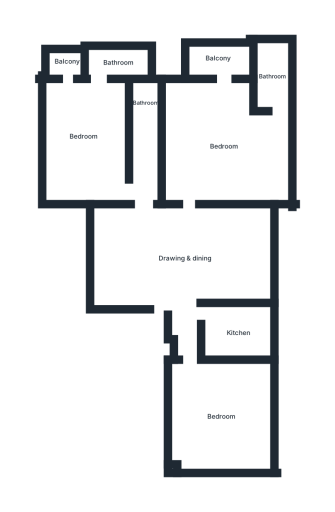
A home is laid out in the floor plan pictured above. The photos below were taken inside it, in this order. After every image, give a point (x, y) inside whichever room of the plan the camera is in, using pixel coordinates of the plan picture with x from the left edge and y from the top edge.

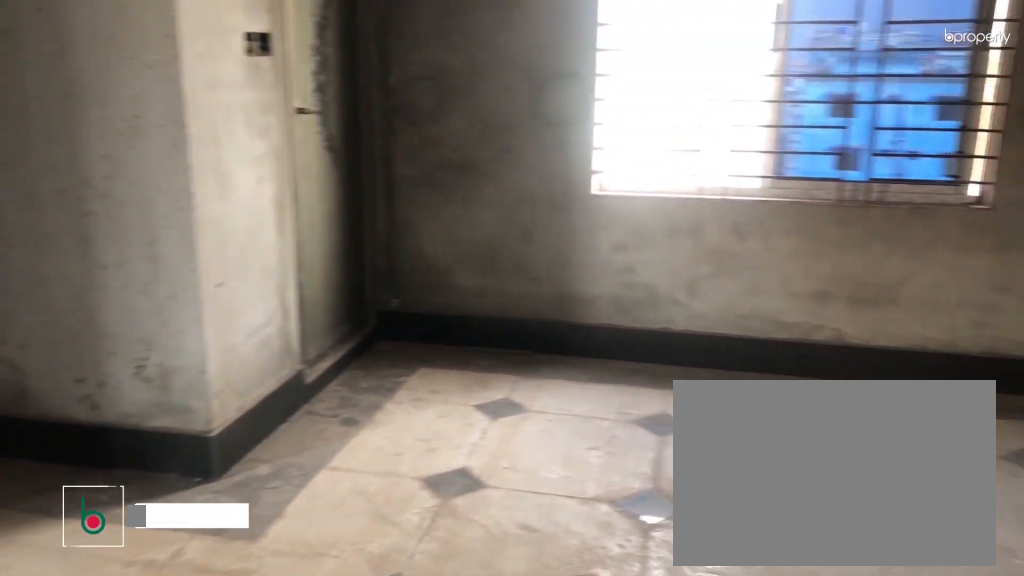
(226, 143)
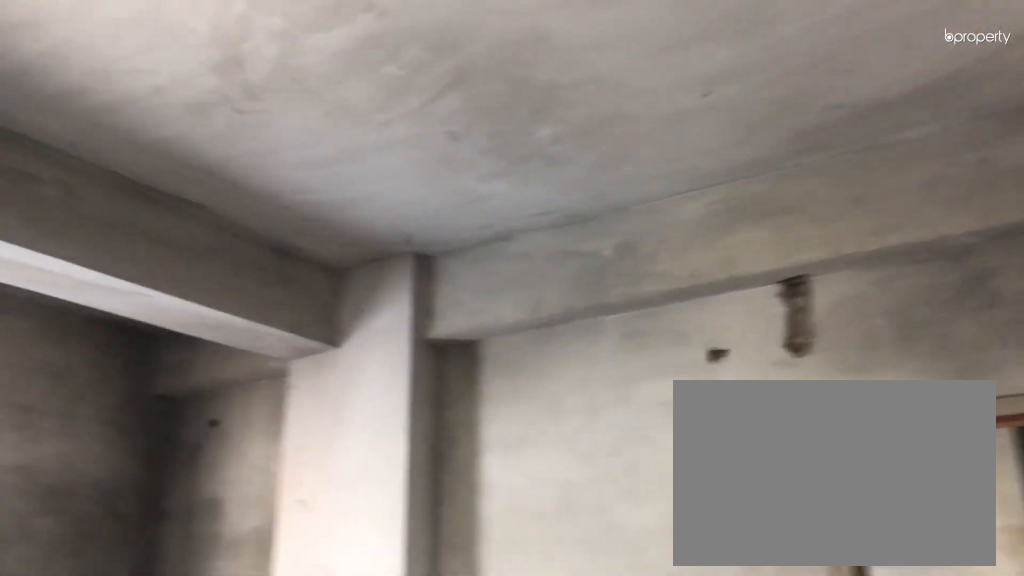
(226, 143)
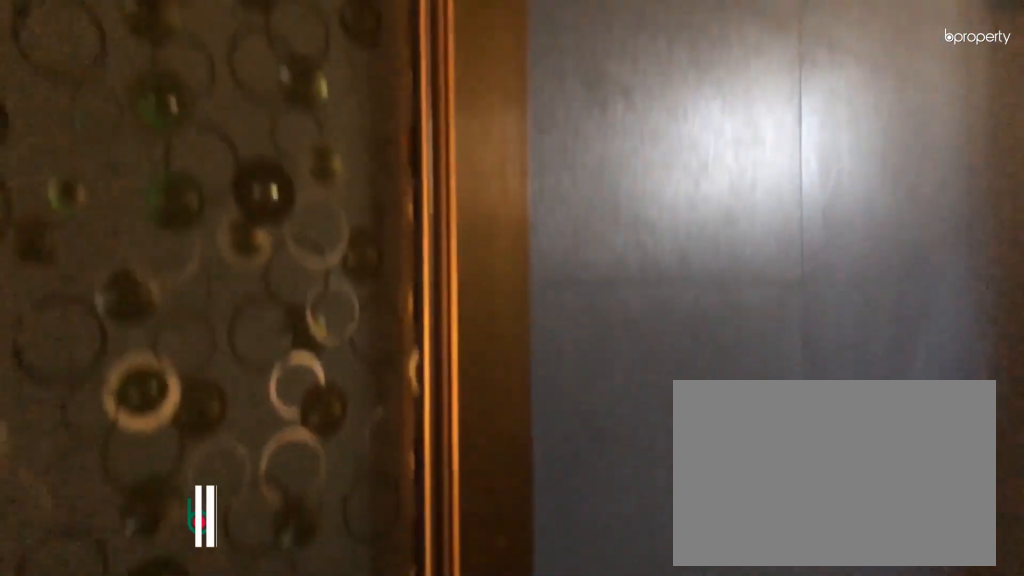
(143, 102)
